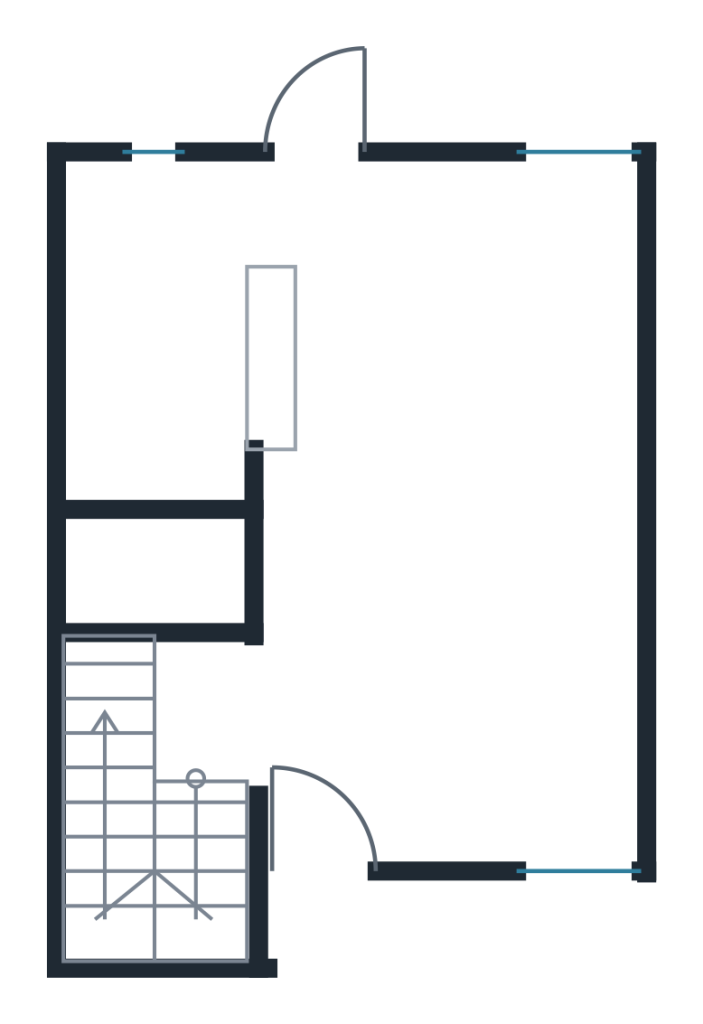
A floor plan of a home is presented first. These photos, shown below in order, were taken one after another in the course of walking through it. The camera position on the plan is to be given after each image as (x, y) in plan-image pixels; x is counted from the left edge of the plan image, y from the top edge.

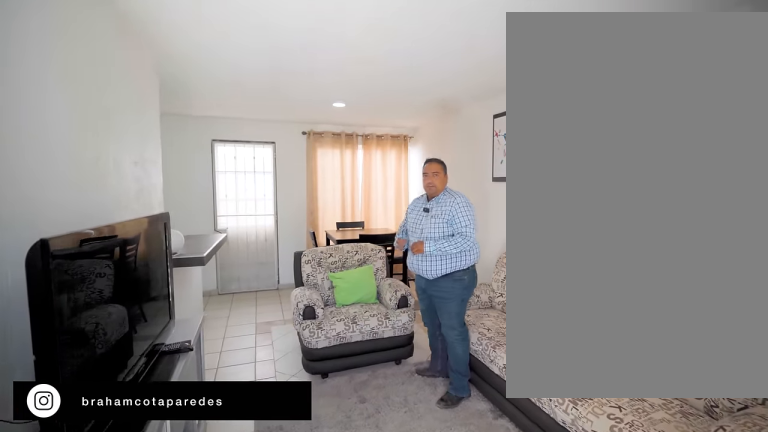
(347, 772)
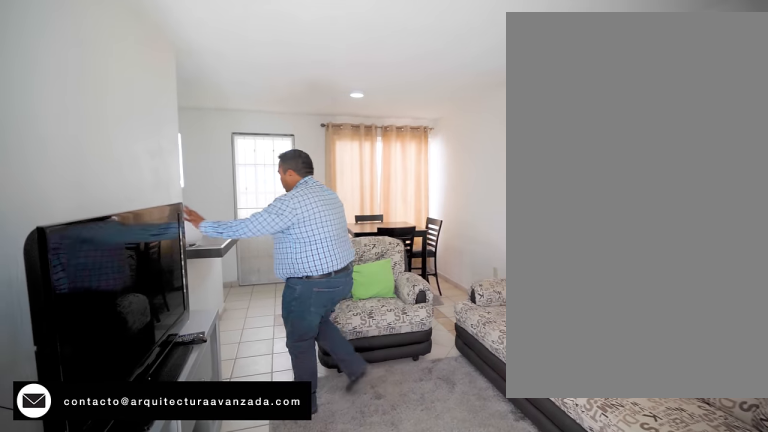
(347, 772)
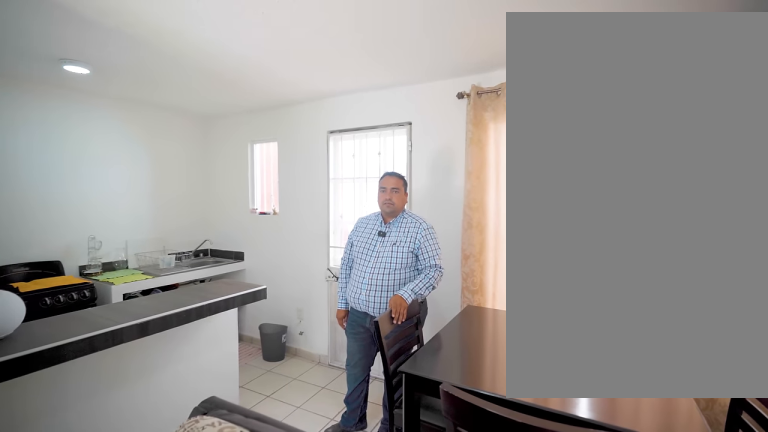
(355, 429)
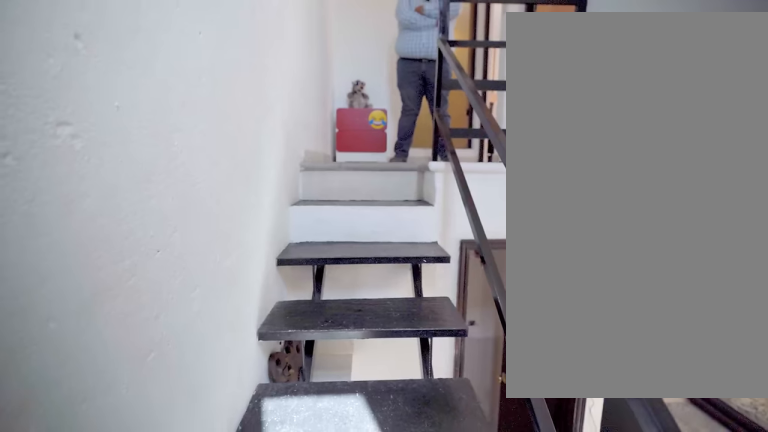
(213, 824)
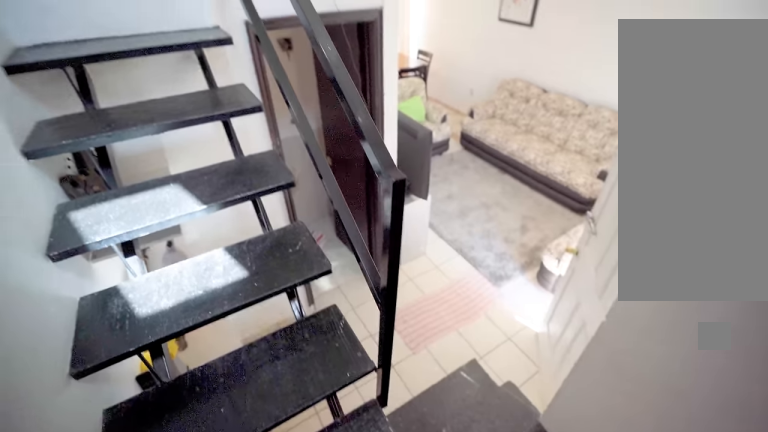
(122, 888)
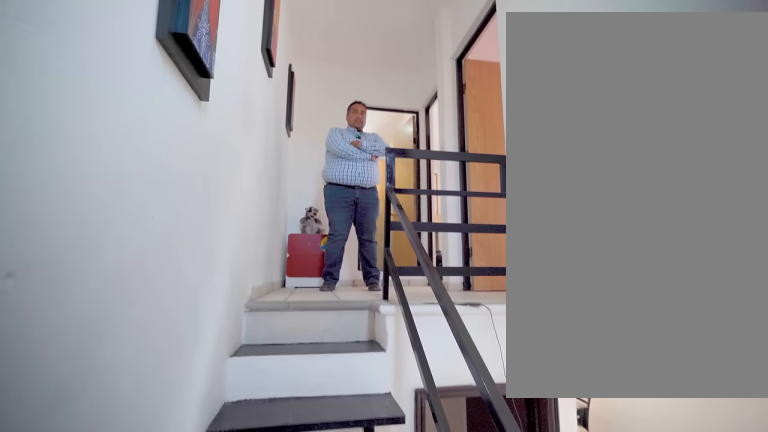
(123, 889)
